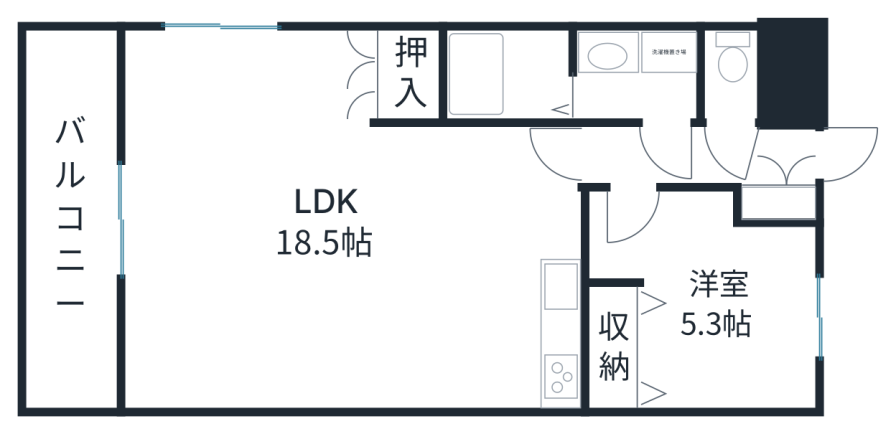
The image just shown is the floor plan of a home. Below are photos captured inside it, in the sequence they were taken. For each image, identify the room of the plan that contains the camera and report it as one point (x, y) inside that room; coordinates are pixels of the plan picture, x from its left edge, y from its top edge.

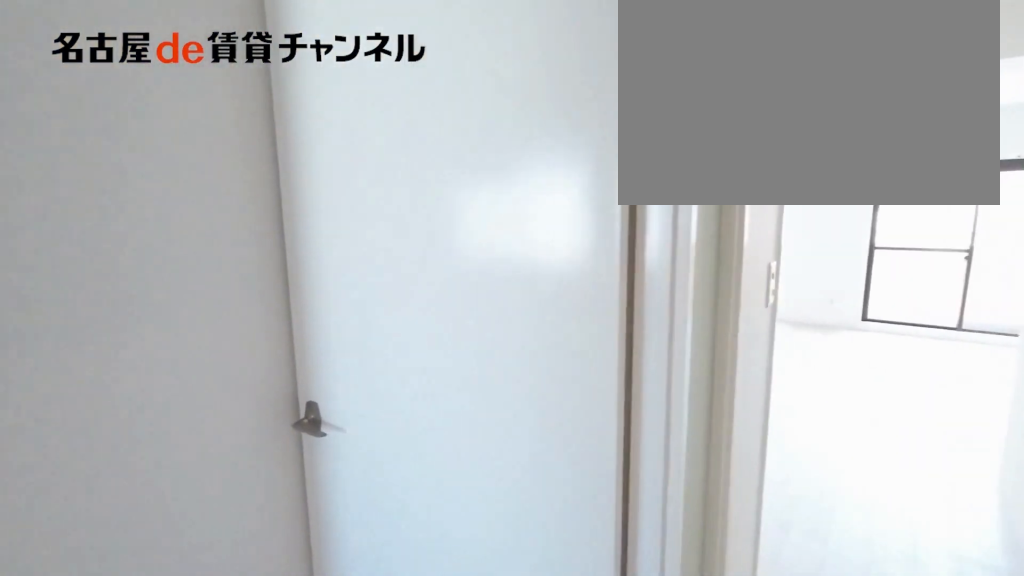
(669, 156)
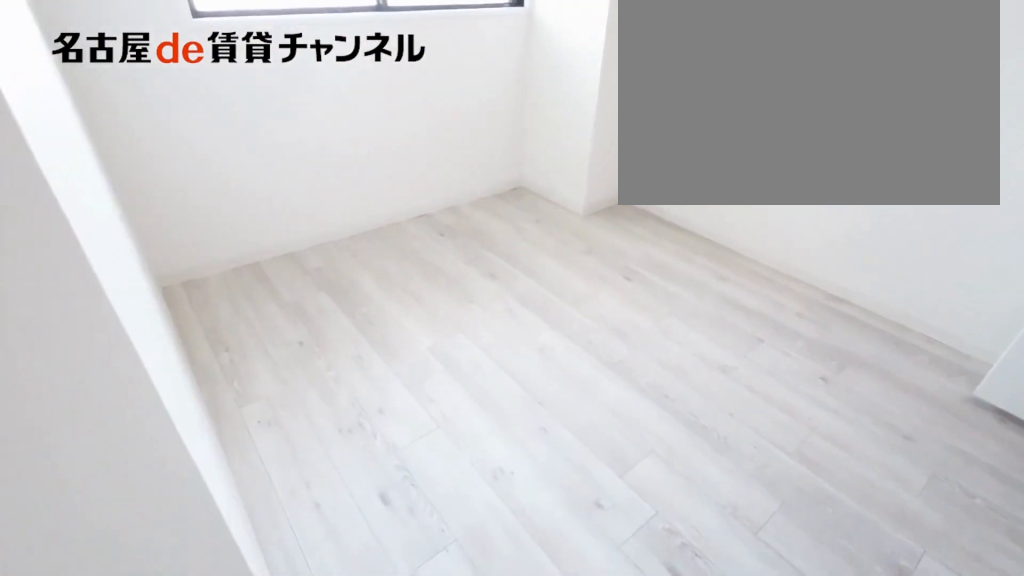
(702, 303)
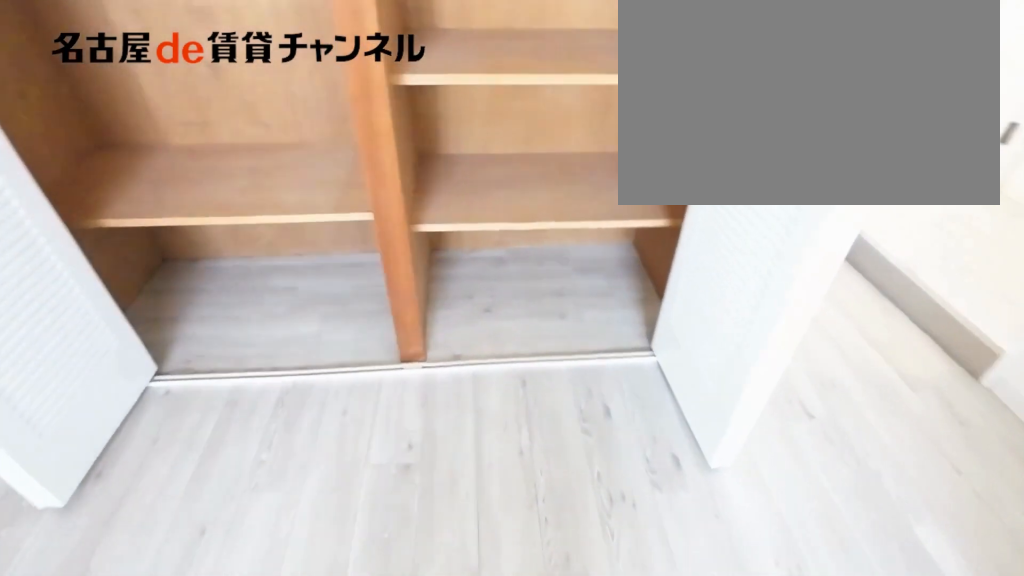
(702, 303)
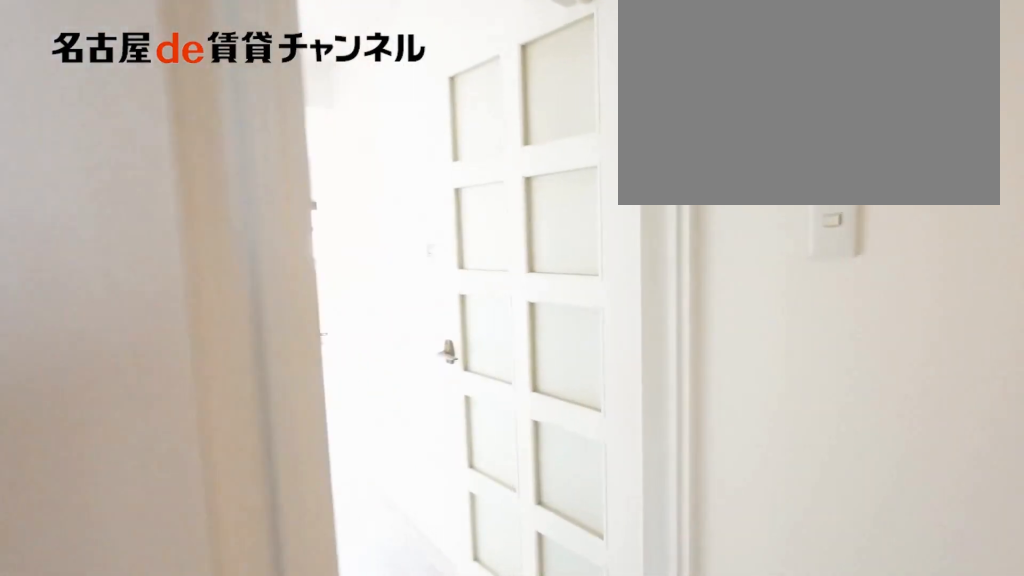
(618, 154)
